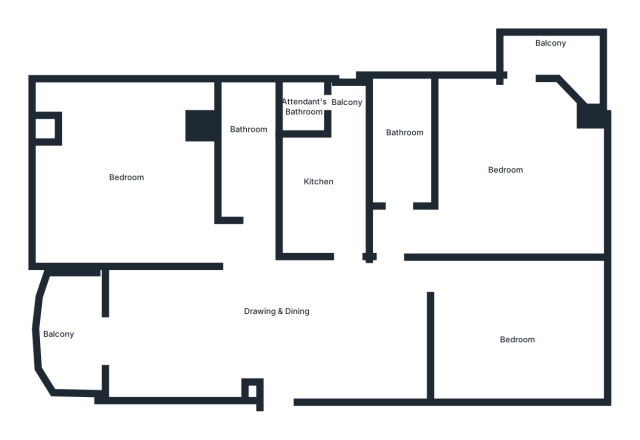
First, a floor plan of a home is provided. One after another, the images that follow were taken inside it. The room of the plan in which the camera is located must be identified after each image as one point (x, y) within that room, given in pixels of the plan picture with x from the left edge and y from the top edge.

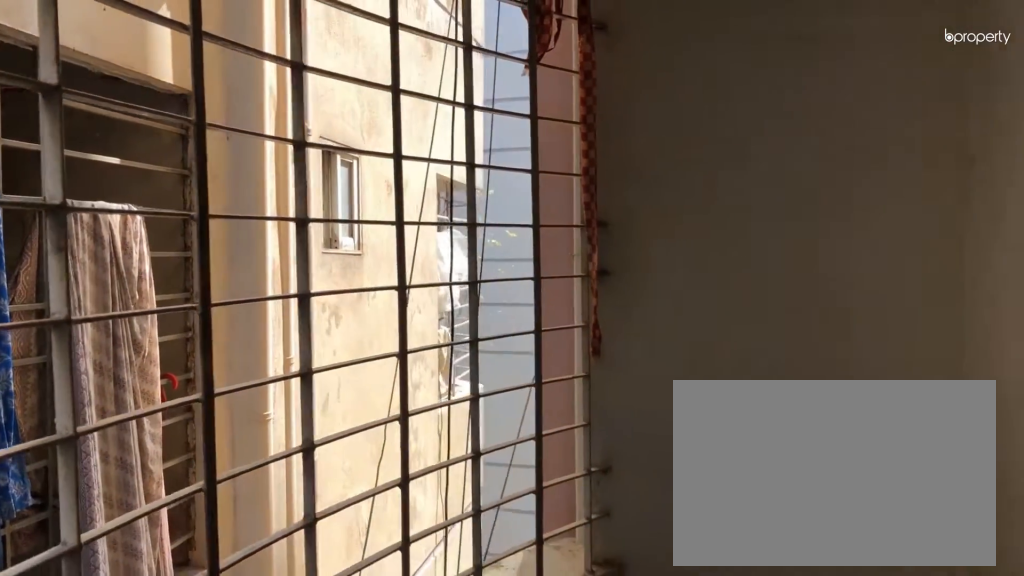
(61, 326)
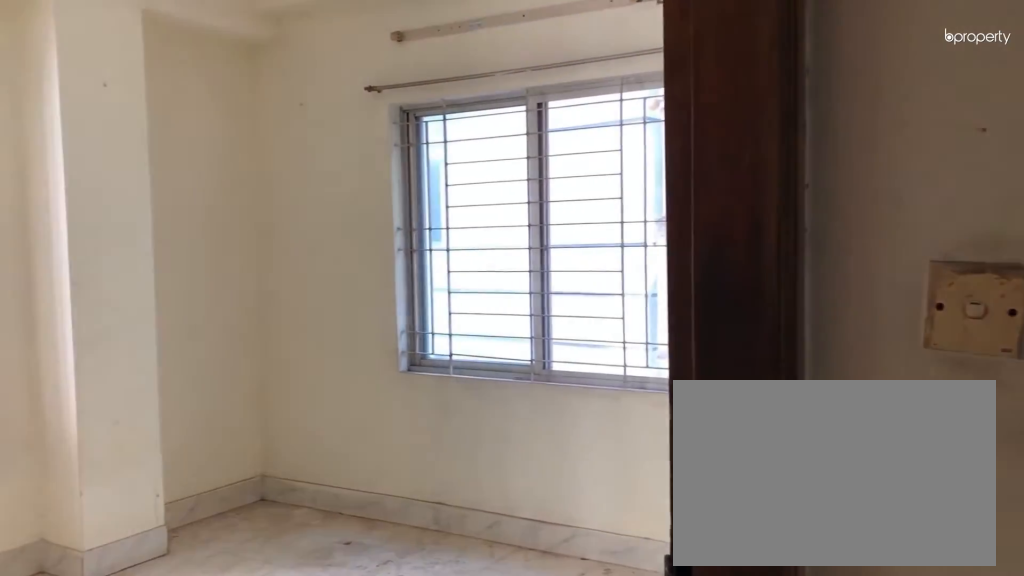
(177, 228)
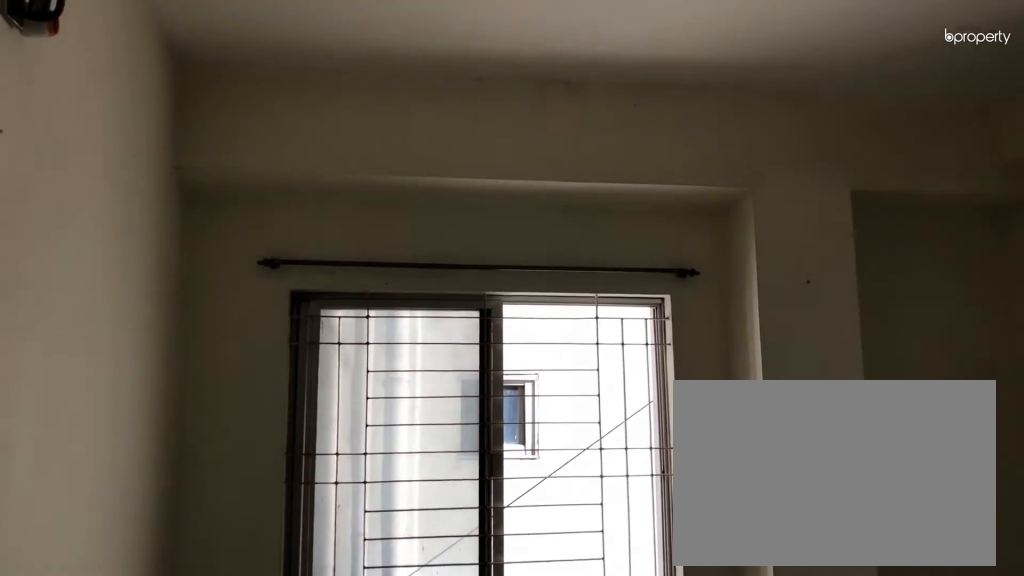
(121, 177)
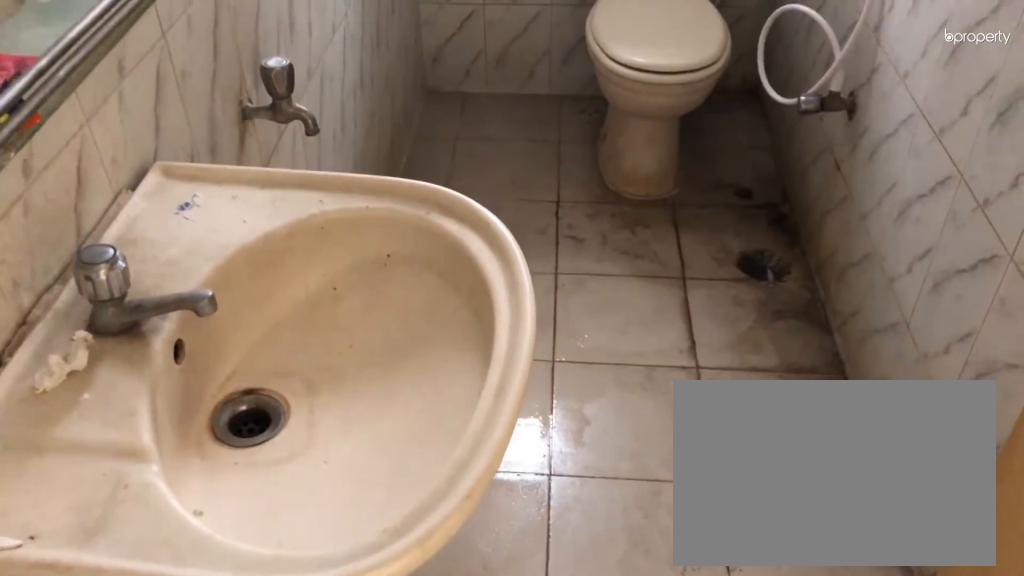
(249, 141)
